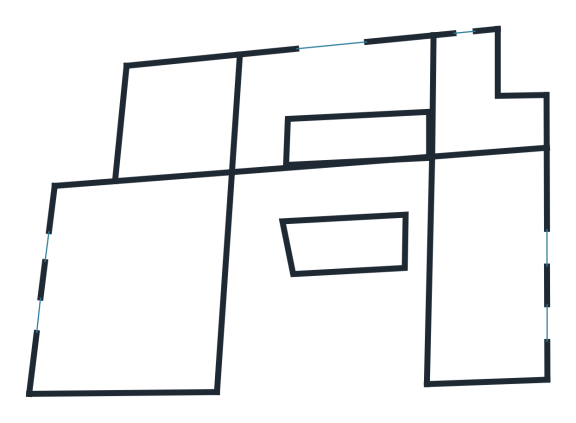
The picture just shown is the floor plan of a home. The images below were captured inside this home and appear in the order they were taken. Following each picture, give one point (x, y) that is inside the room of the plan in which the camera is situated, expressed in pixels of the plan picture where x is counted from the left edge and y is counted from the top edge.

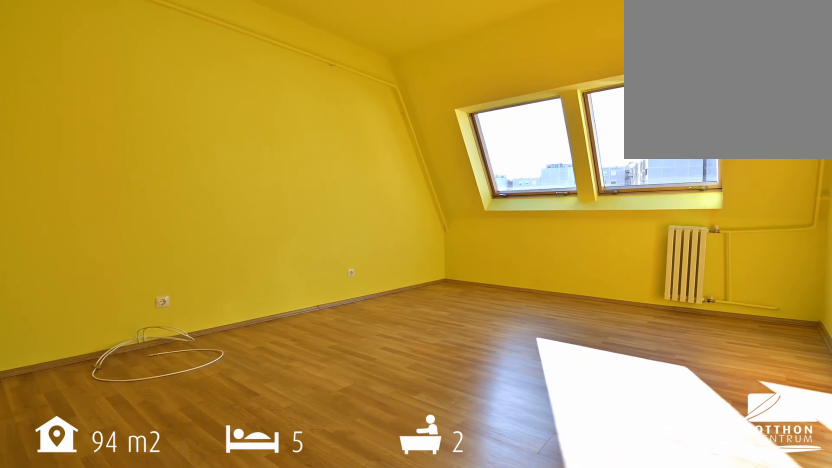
(137, 287)
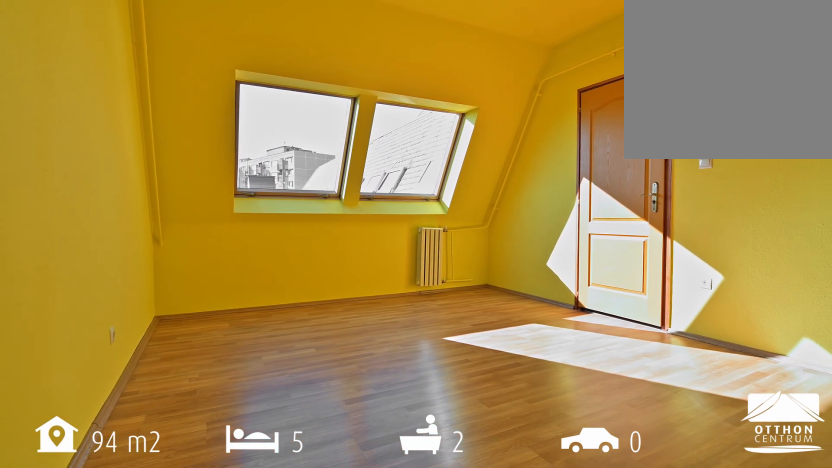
(137, 287)
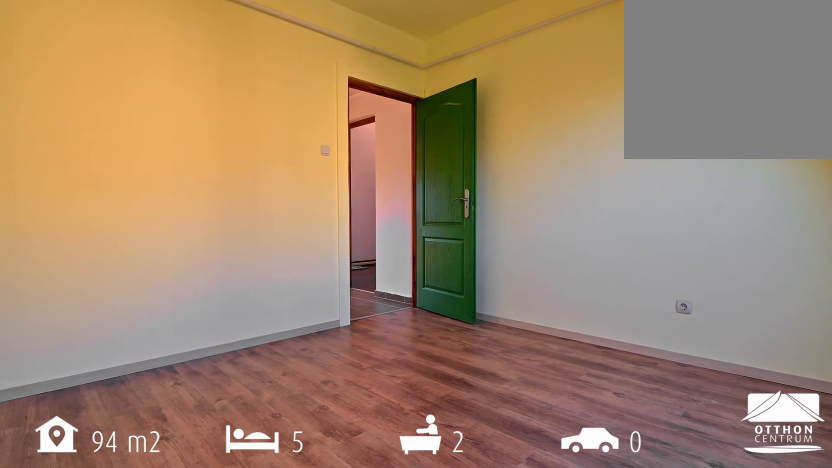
(490, 272)
